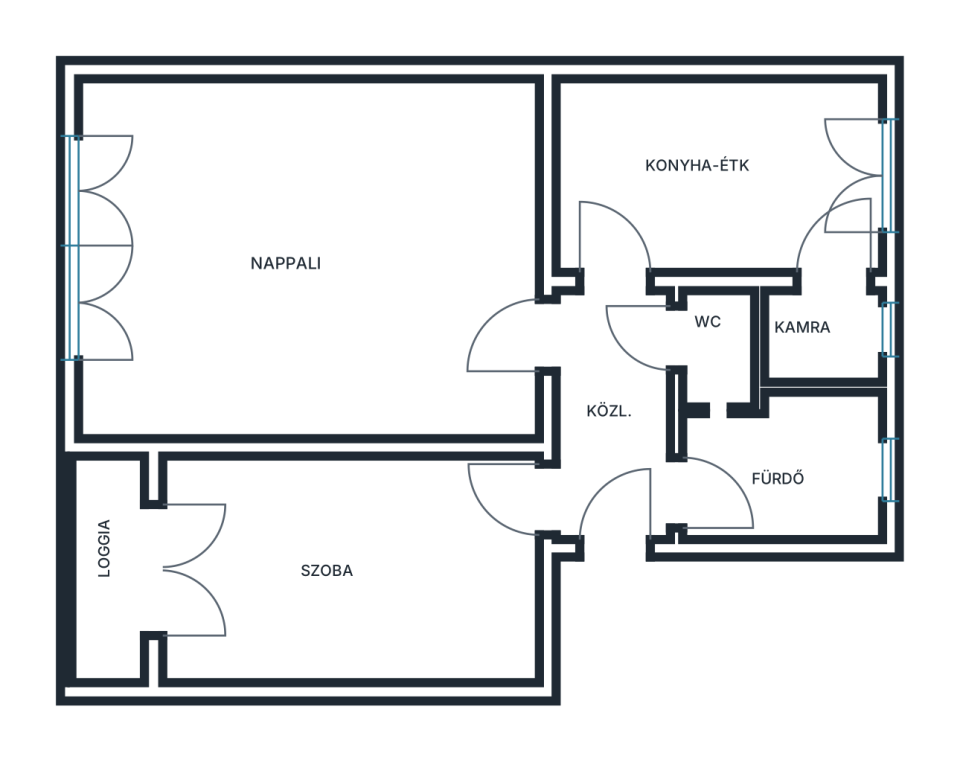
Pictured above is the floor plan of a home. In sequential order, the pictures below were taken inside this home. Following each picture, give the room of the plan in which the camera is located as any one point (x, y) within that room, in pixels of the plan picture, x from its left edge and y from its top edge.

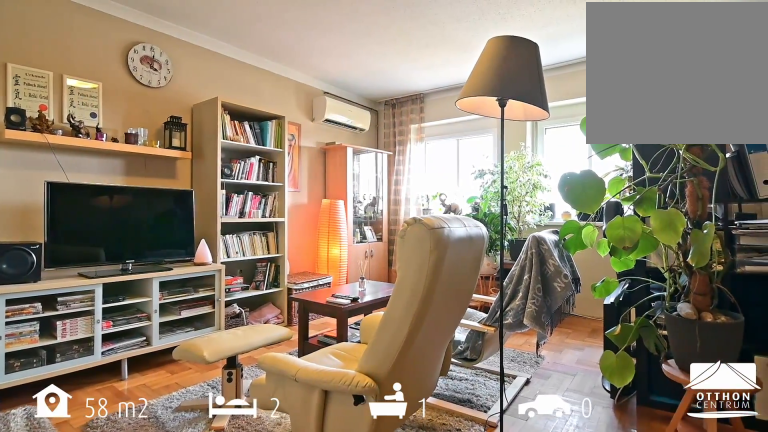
(312, 259)
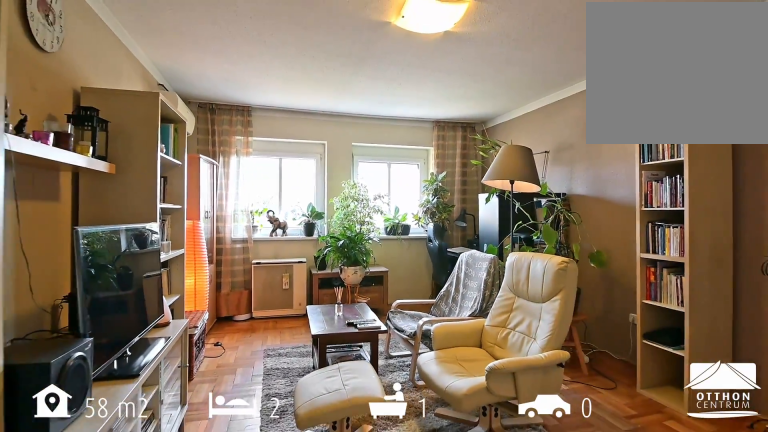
(312, 258)
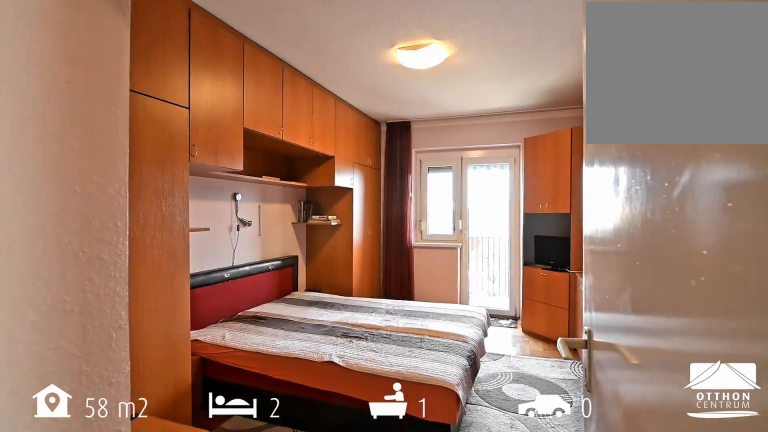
(353, 571)
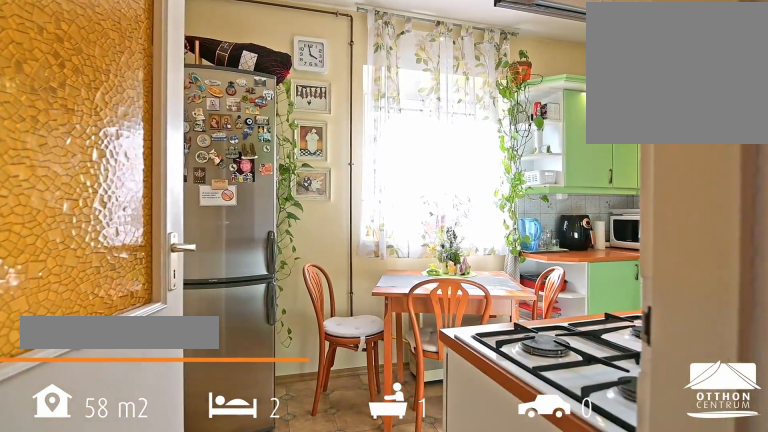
(721, 176)
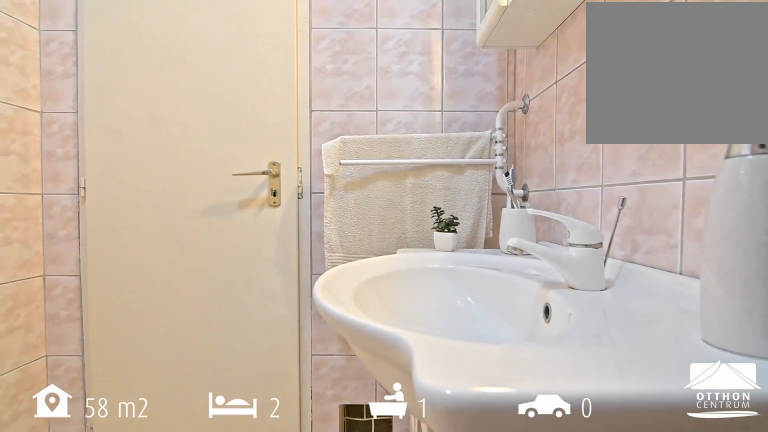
(787, 473)
